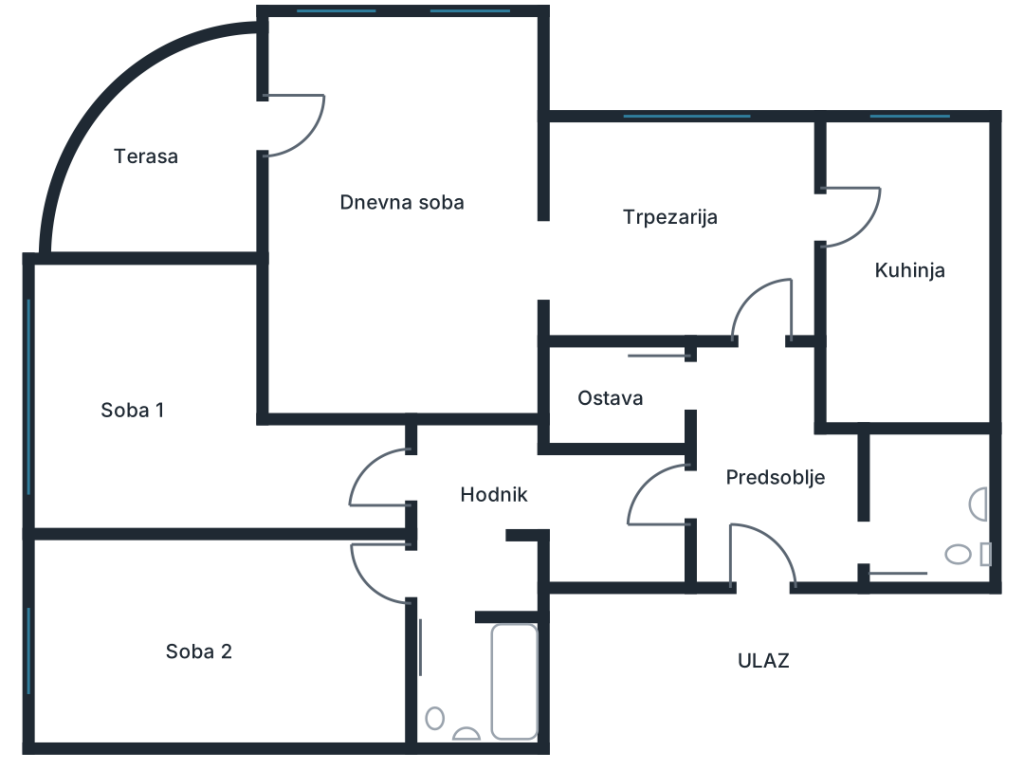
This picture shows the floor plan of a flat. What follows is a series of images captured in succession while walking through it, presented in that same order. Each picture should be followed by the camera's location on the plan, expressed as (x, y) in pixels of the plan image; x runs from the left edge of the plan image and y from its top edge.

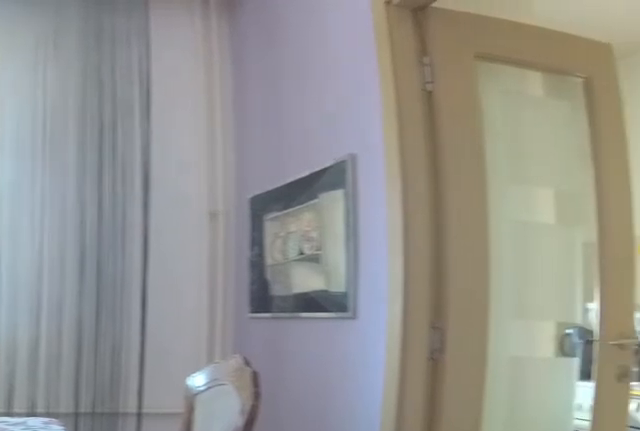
(768, 344)
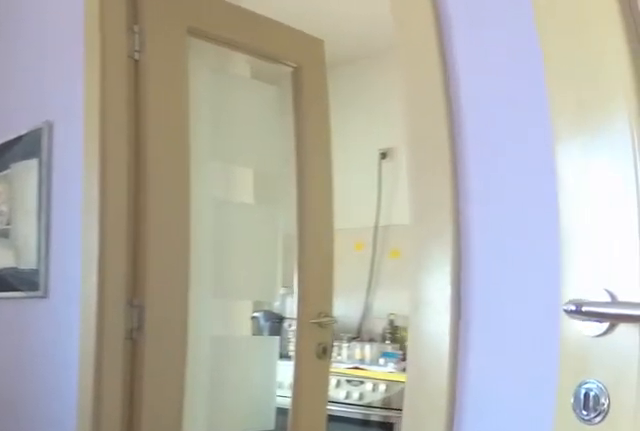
(763, 334)
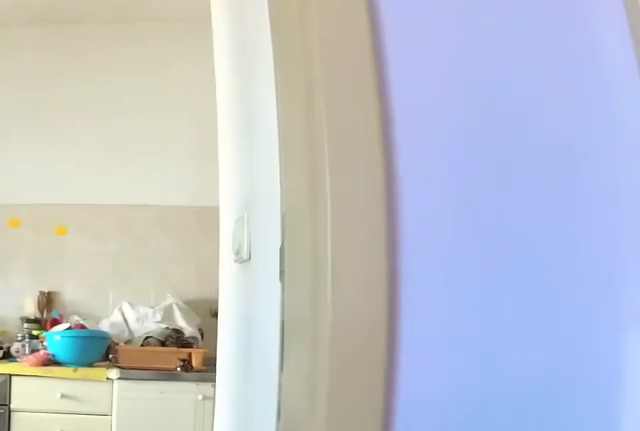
(762, 277)
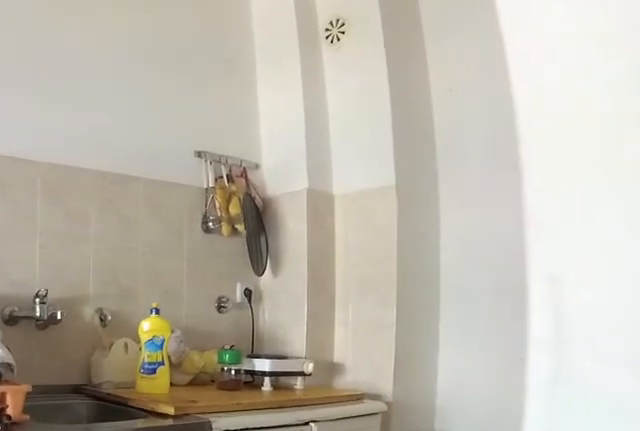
(858, 245)
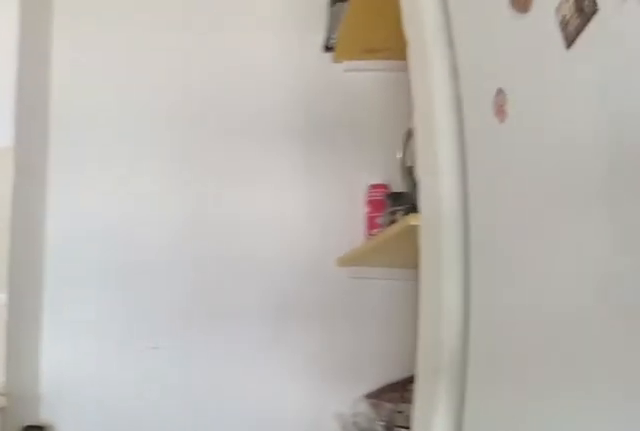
(894, 246)
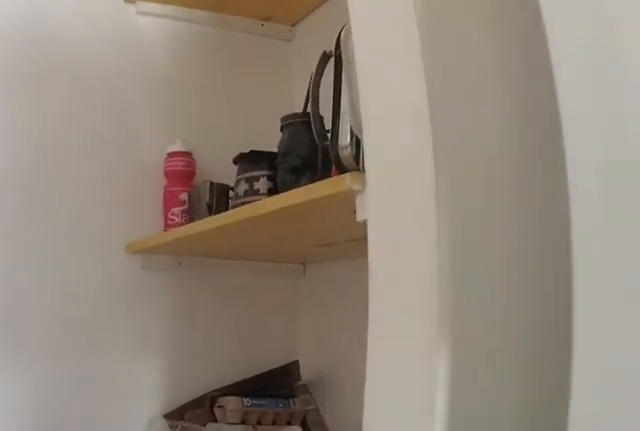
(901, 293)
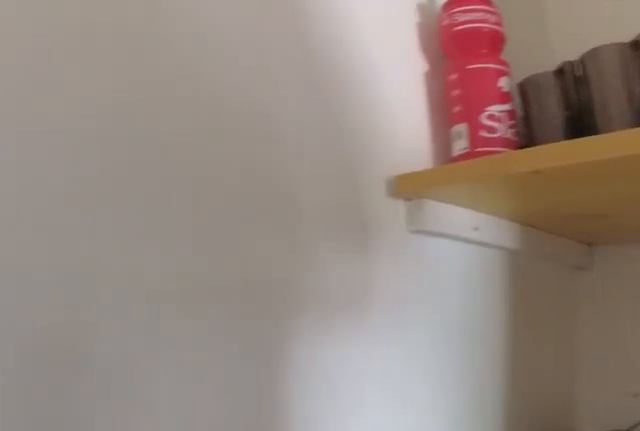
(901, 378)
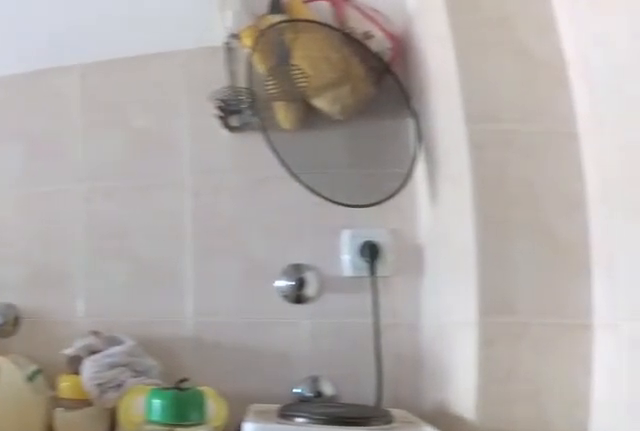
(873, 410)
